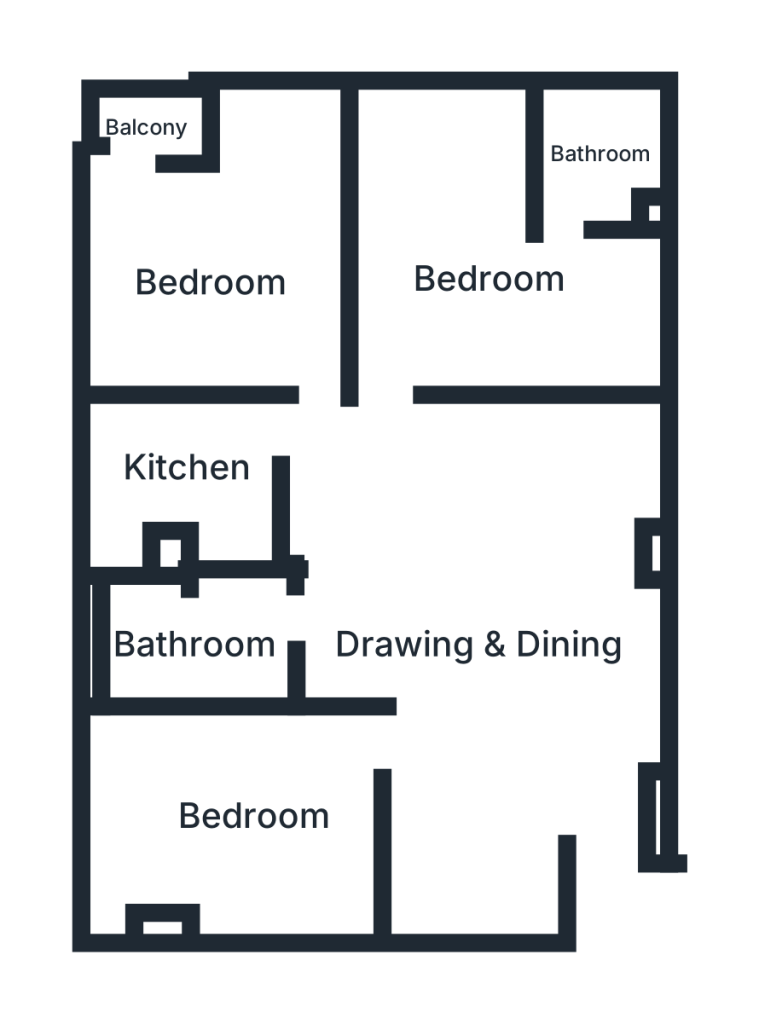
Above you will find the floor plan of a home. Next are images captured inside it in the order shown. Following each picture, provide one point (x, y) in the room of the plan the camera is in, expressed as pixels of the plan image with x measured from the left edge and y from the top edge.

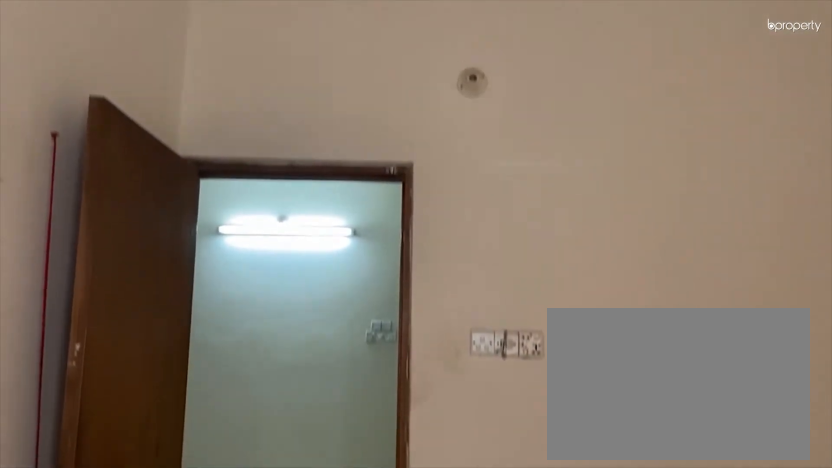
(262, 807)
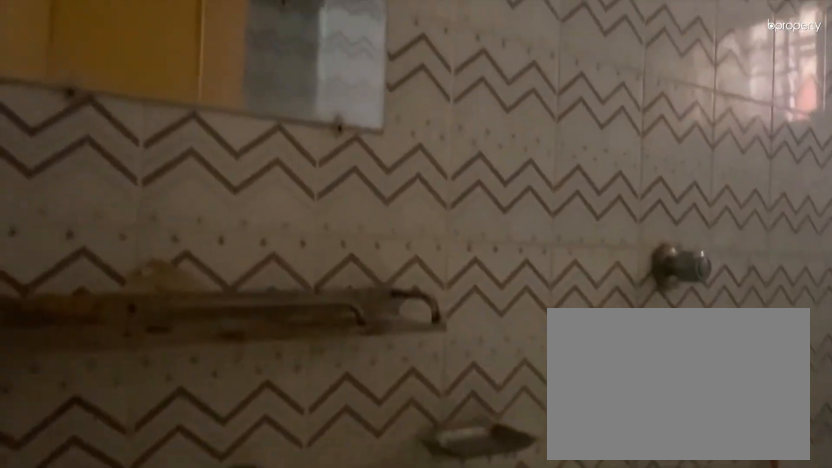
(208, 640)
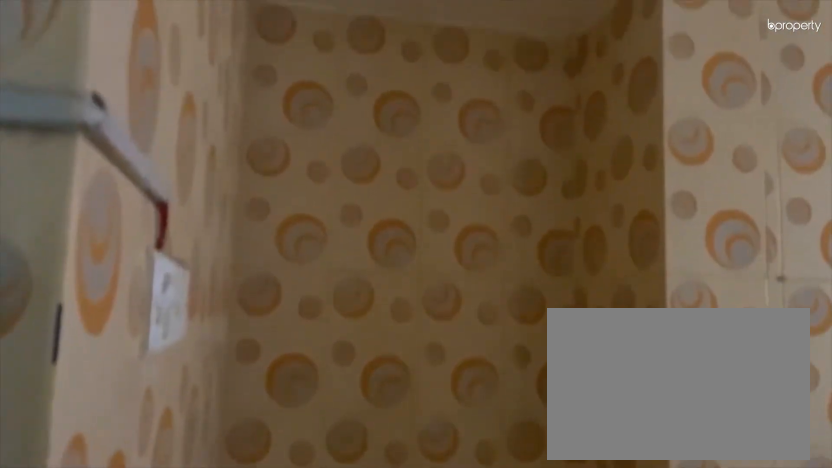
(191, 466)
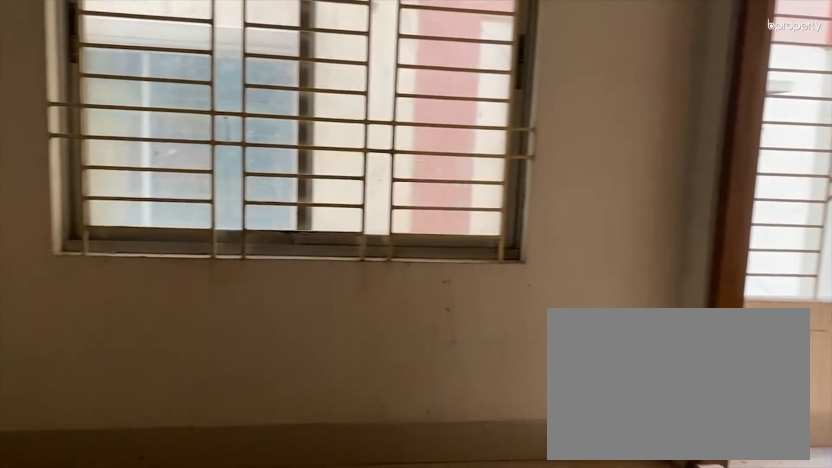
(206, 285)
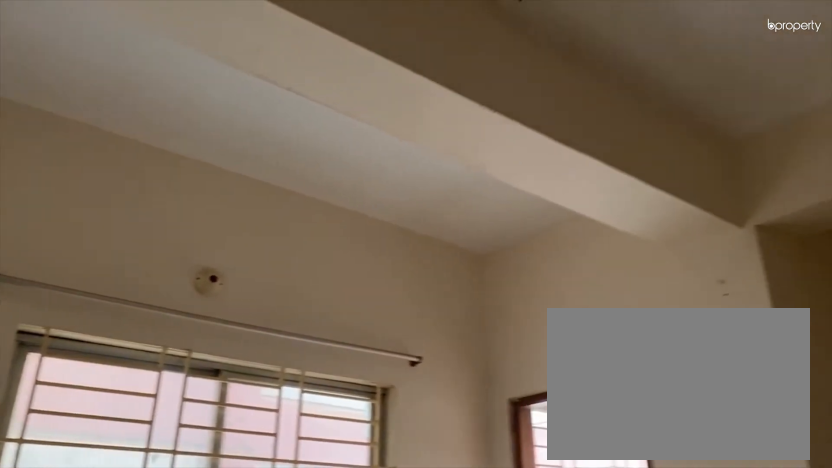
(206, 285)
